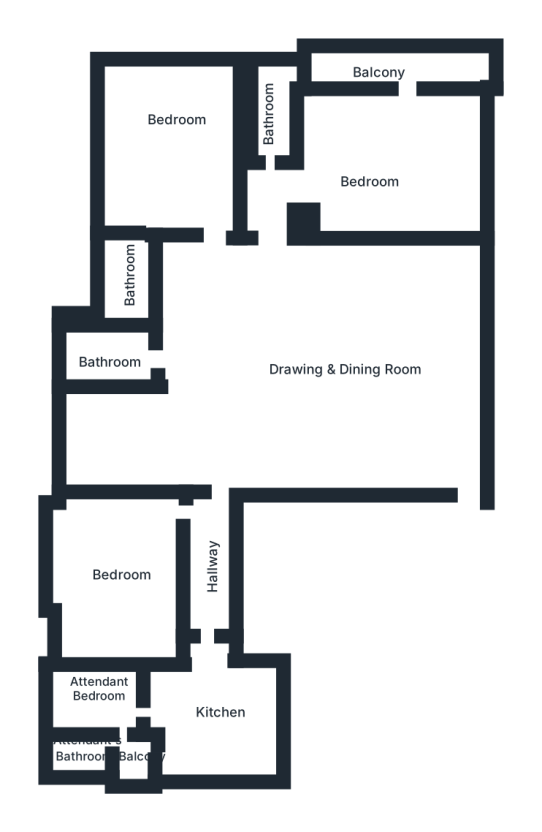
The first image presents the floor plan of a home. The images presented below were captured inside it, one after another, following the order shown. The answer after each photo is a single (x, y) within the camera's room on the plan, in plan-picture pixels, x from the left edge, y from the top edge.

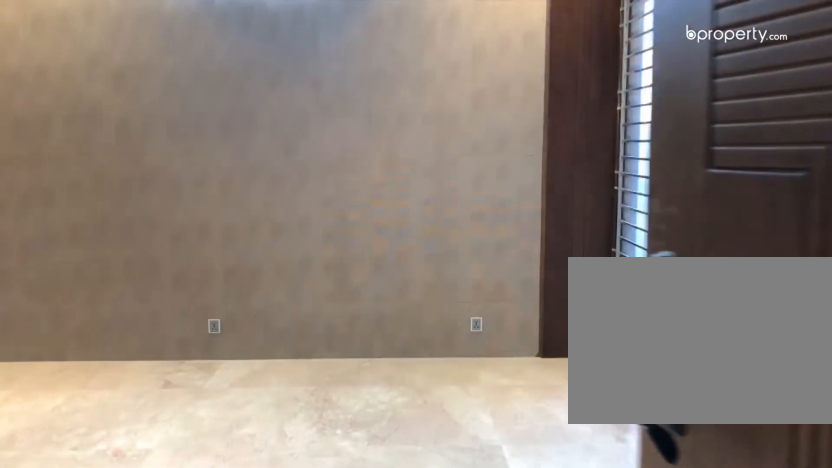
(406, 402)
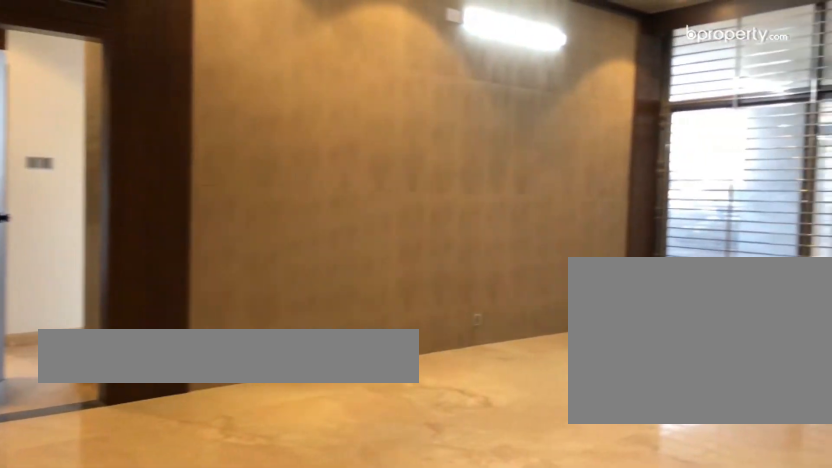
(297, 367)
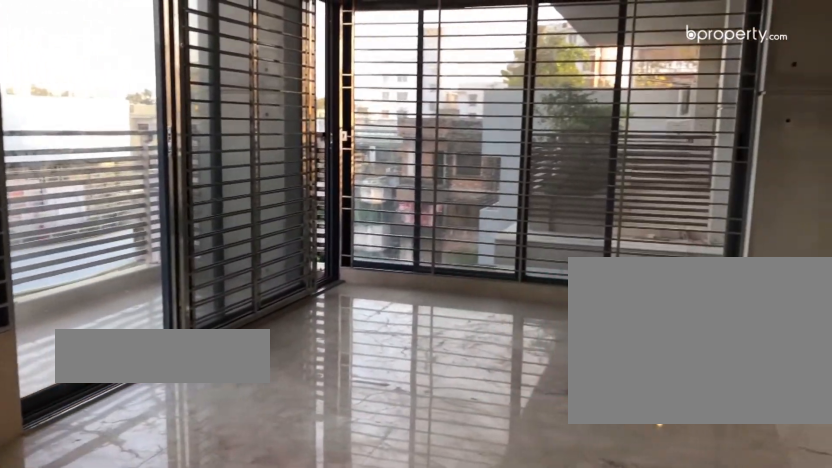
(390, 159)
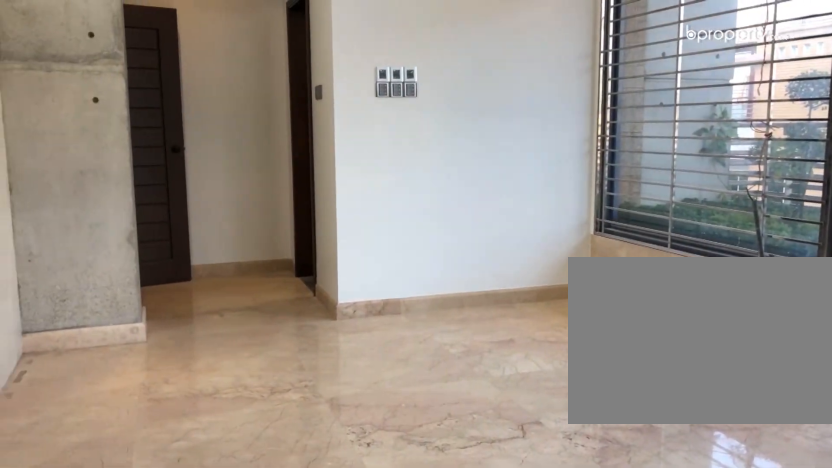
(390, 159)
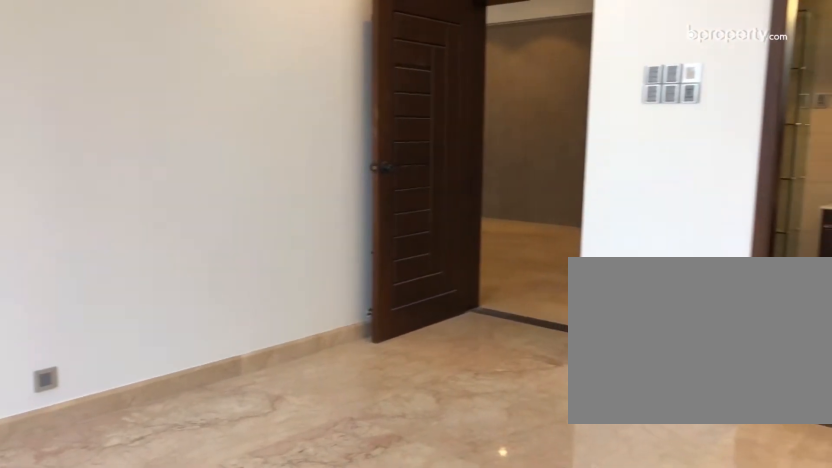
(170, 152)
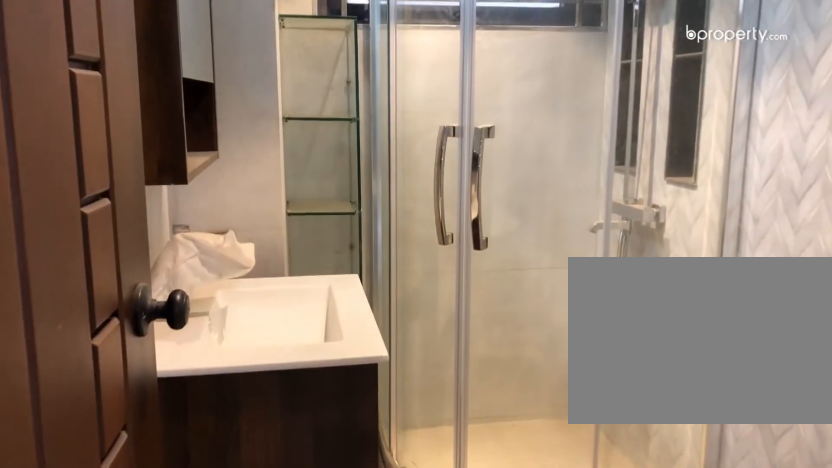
(113, 349)
